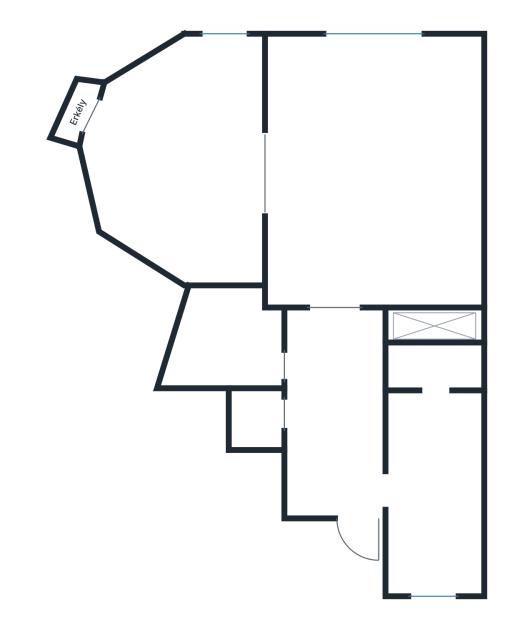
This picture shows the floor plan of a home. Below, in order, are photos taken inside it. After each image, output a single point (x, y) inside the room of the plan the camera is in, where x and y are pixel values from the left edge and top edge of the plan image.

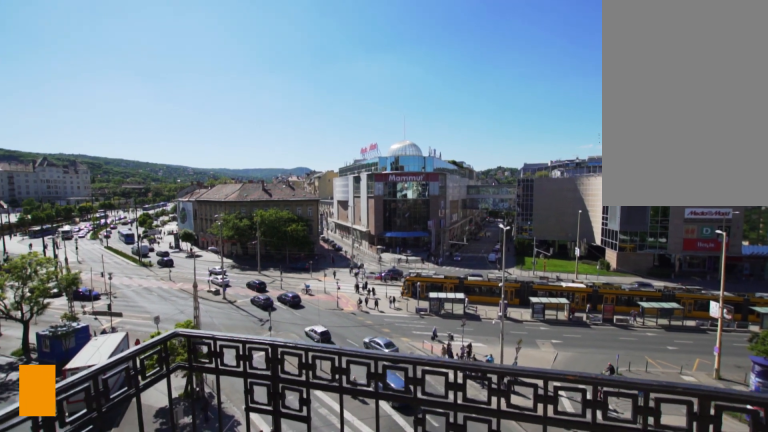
(74, 114)
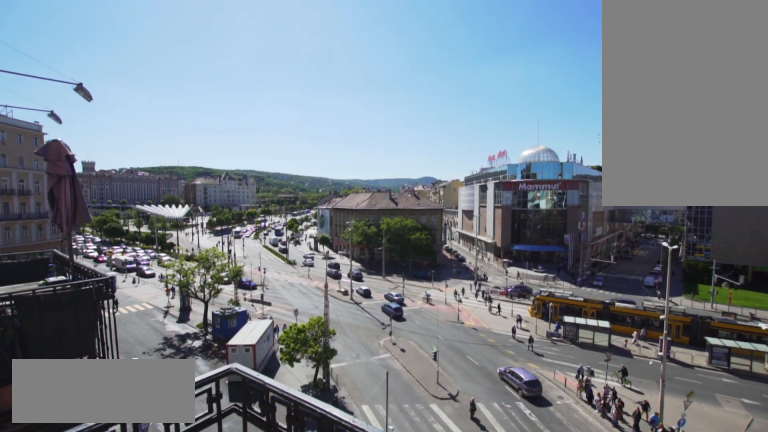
(74, 113)
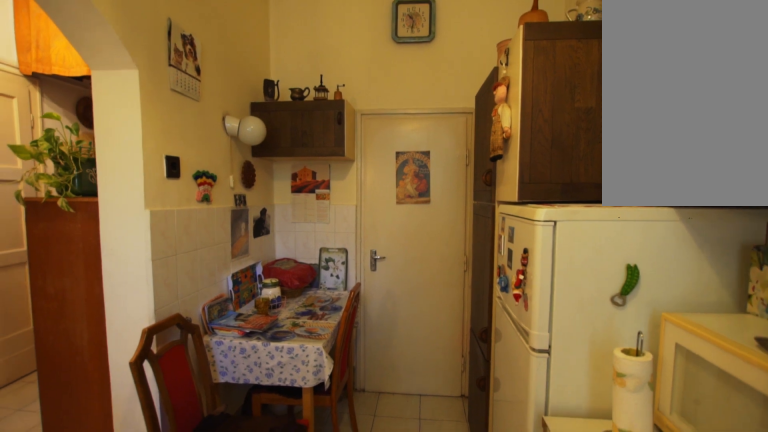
(435, 494)
